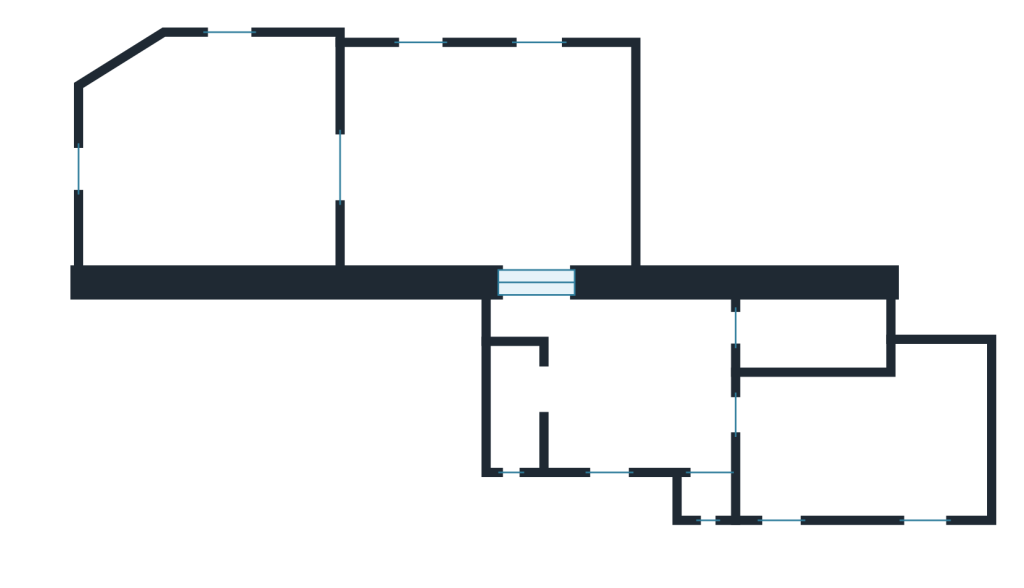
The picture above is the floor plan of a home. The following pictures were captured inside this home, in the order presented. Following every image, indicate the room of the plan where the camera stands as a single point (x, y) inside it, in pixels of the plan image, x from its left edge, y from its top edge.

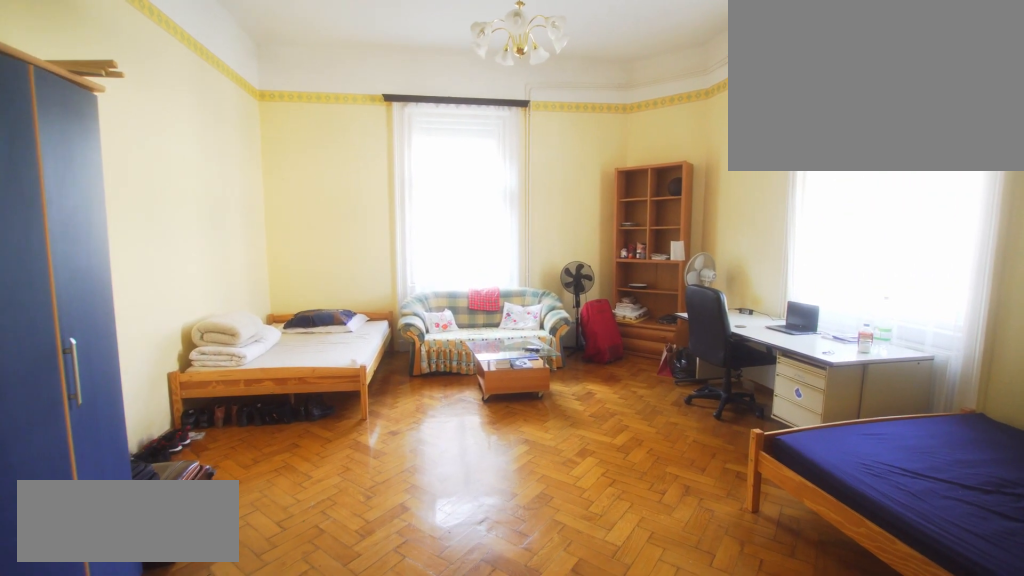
(212, 167)
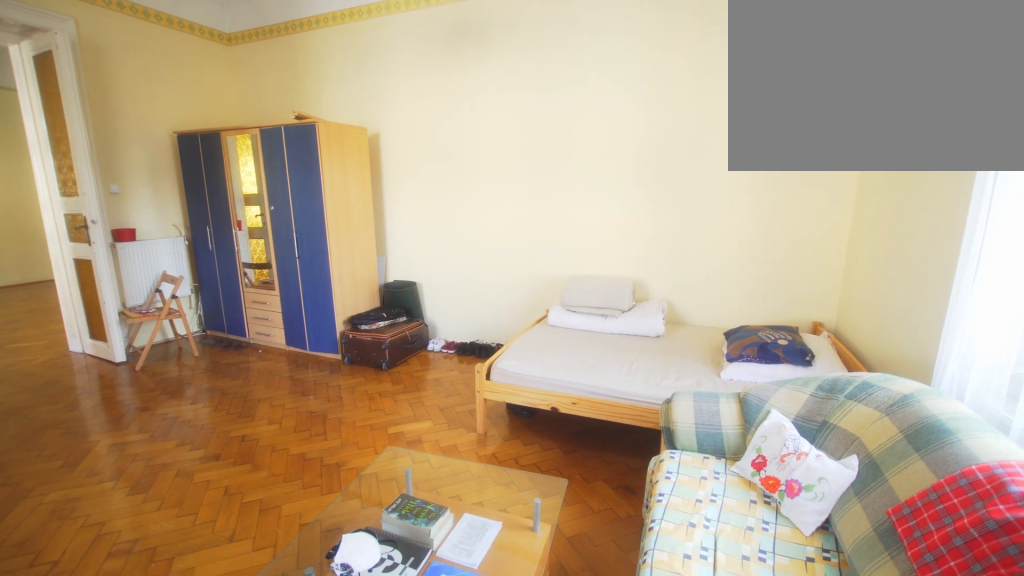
(212, 167)
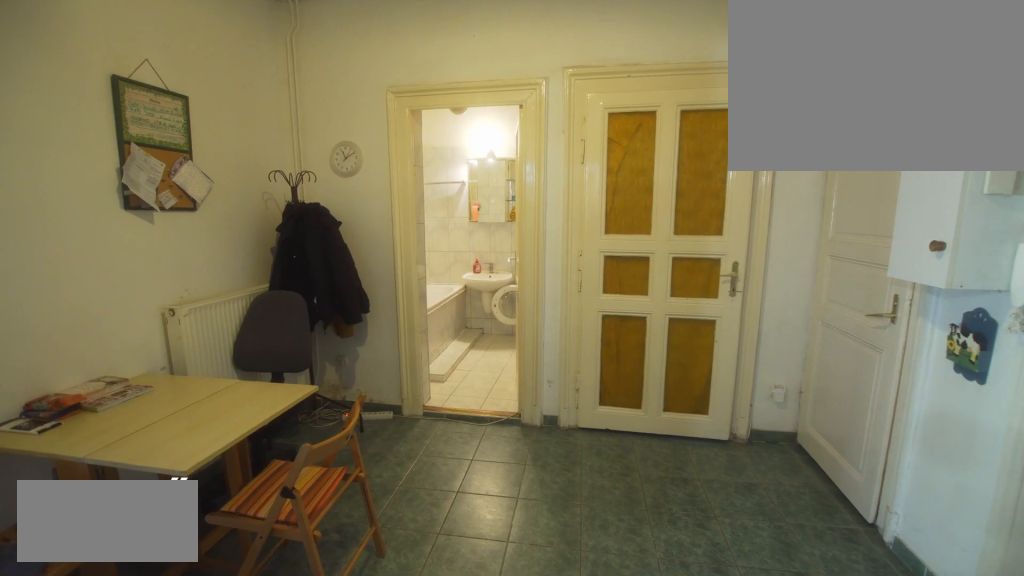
(614, 390)
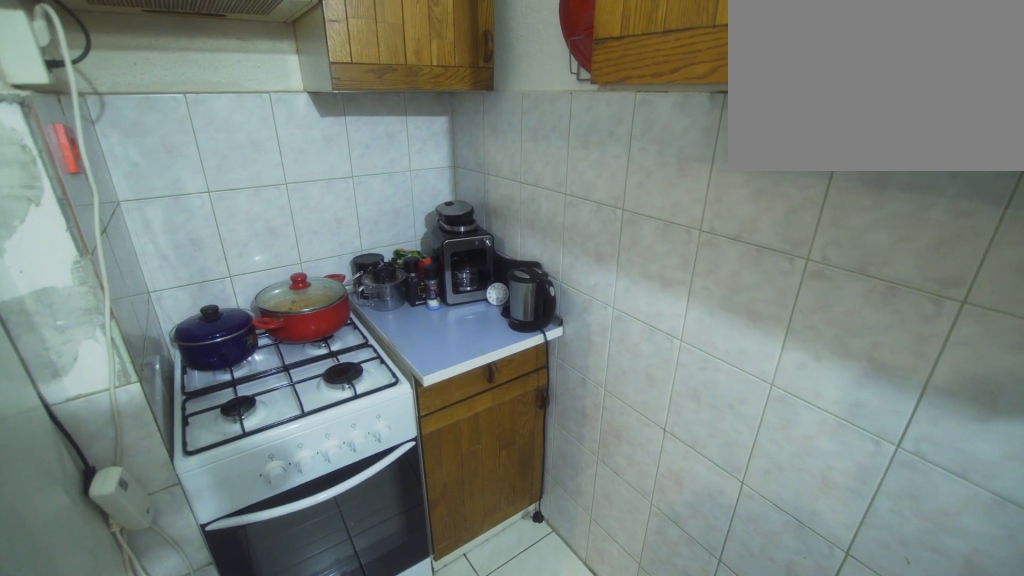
(518, 396)
